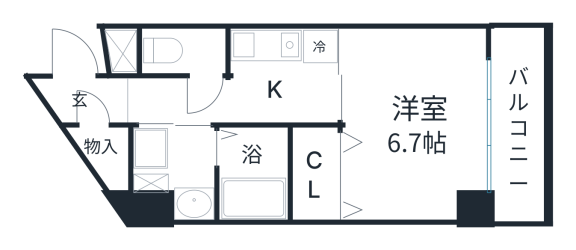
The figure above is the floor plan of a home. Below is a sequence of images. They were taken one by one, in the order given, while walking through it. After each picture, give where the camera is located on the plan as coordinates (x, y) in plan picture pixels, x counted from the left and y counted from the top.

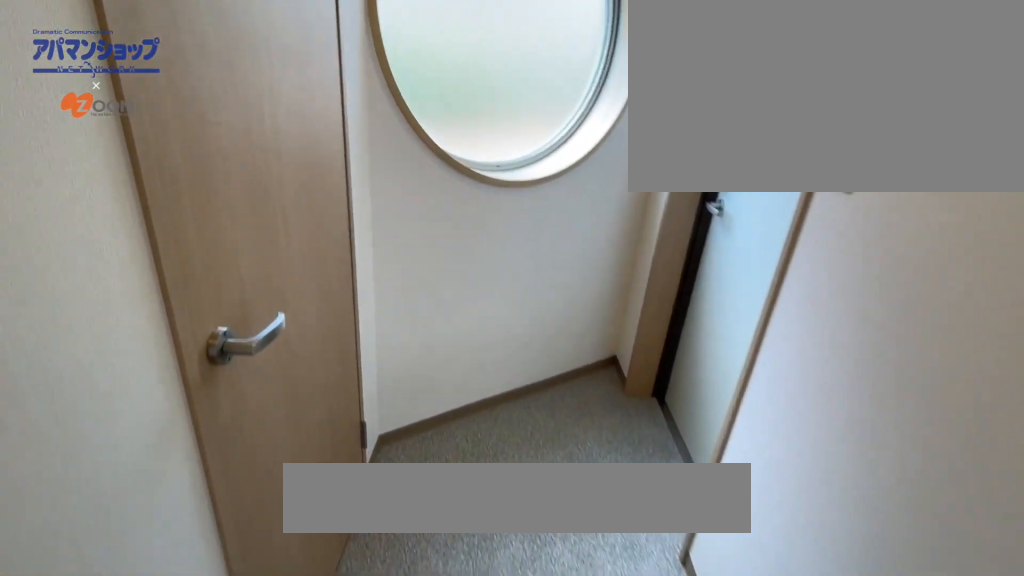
(133, 98)
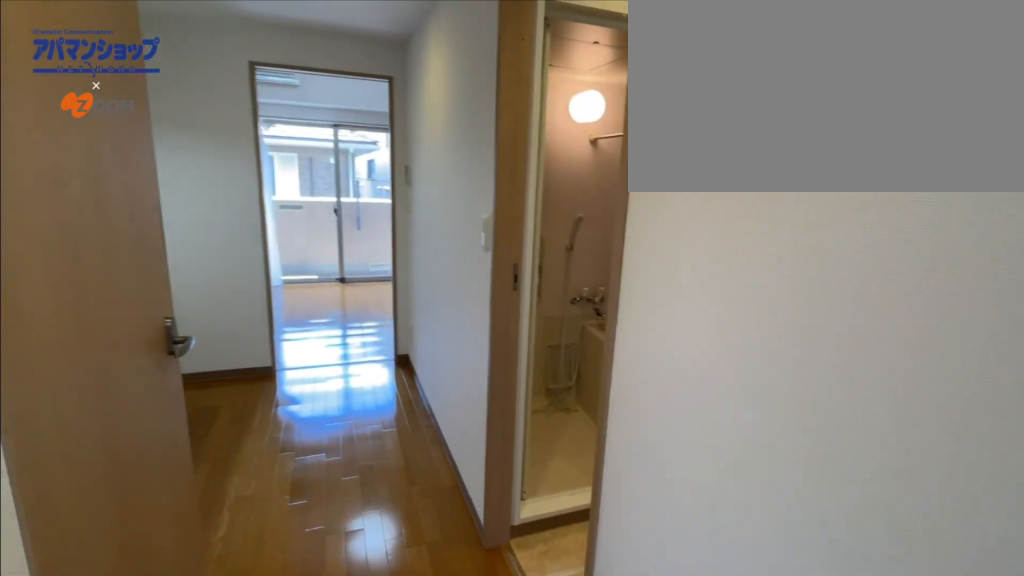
(90, 79)
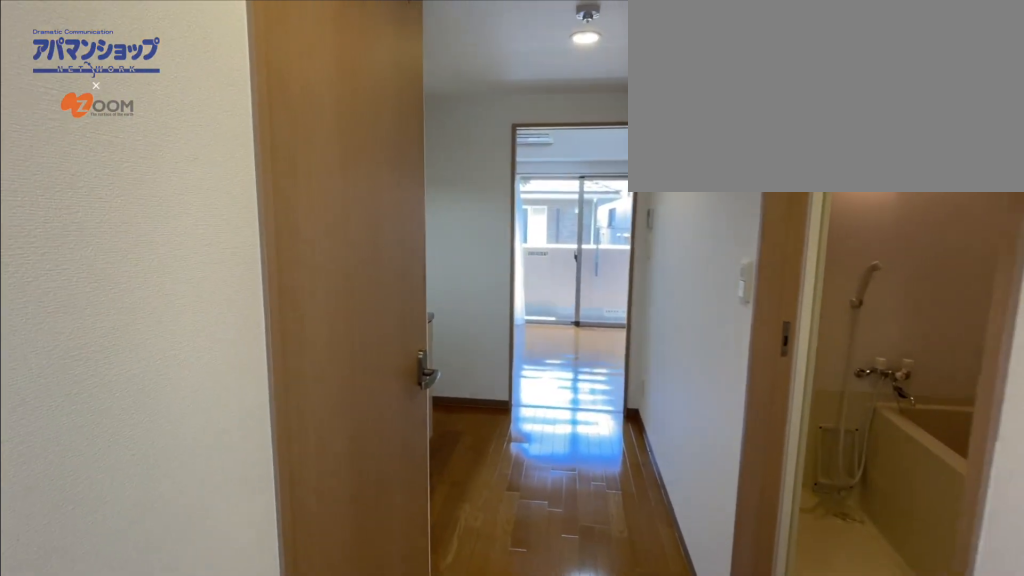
(90, 79)
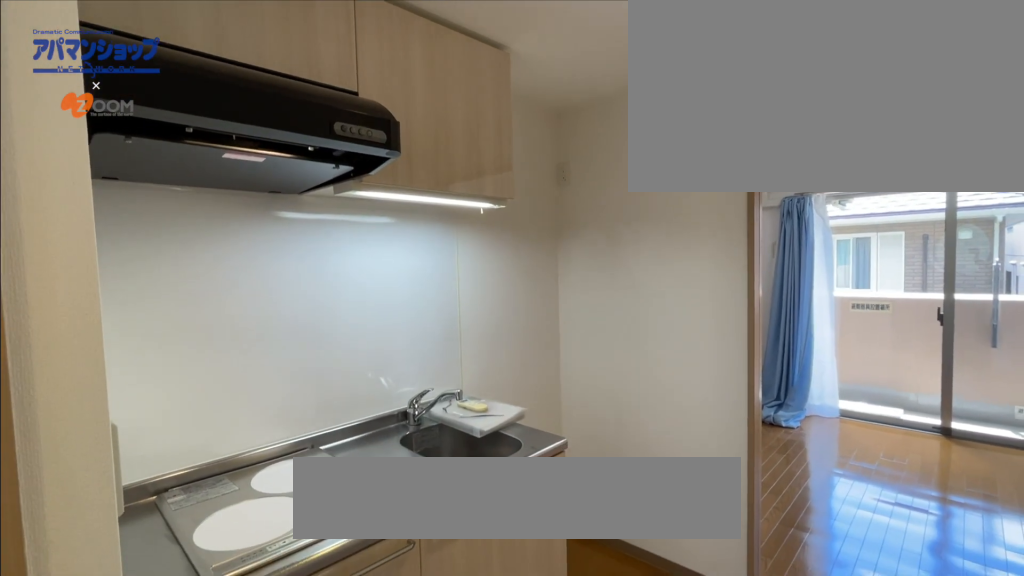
(231, 98)
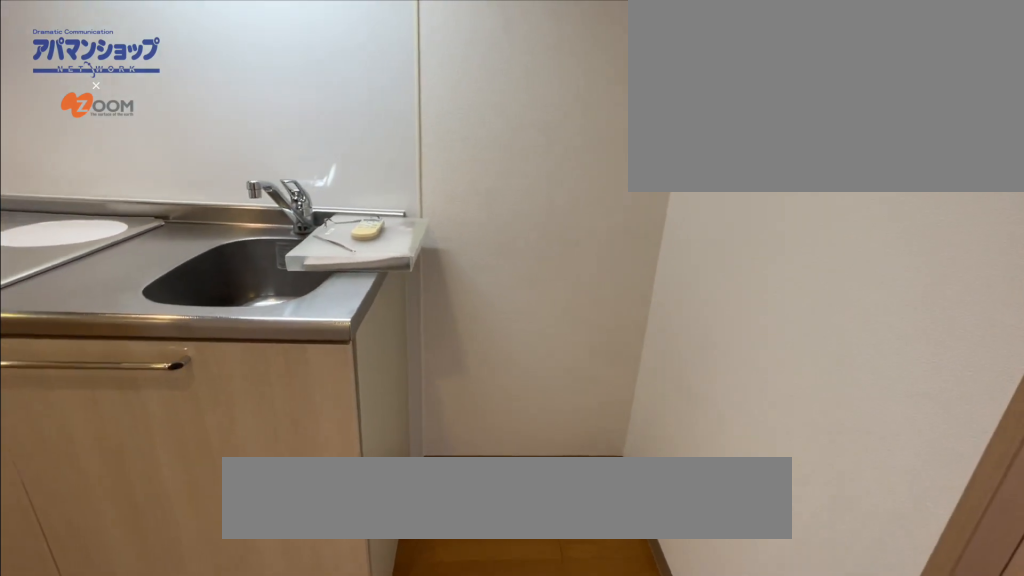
(231, 98)
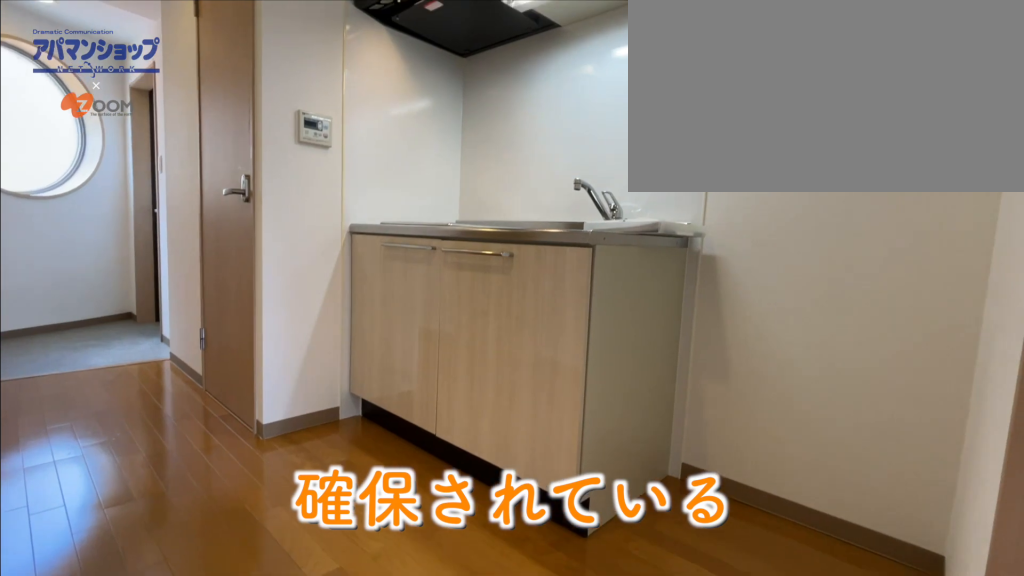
(359, 104)
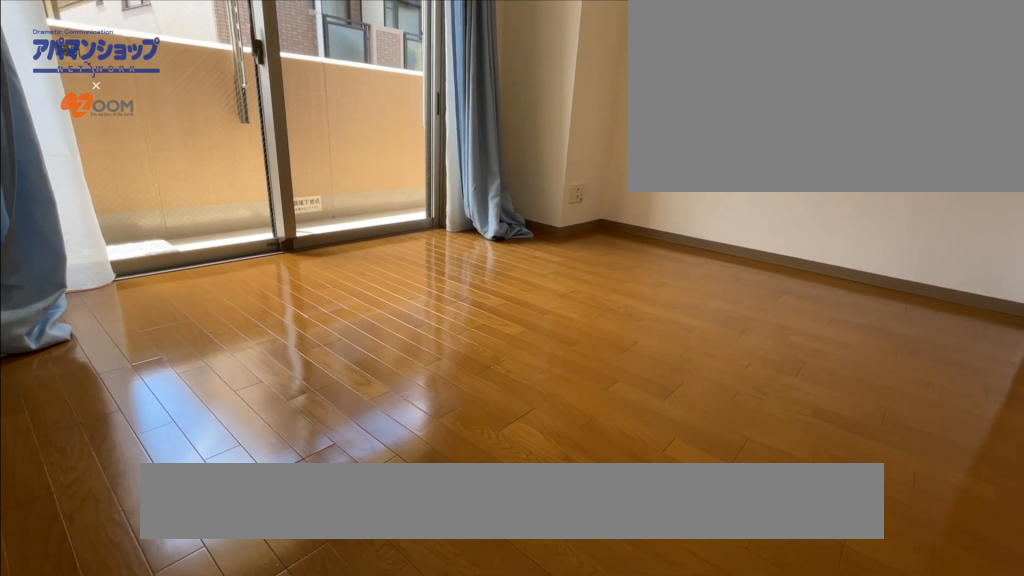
(358, 43)
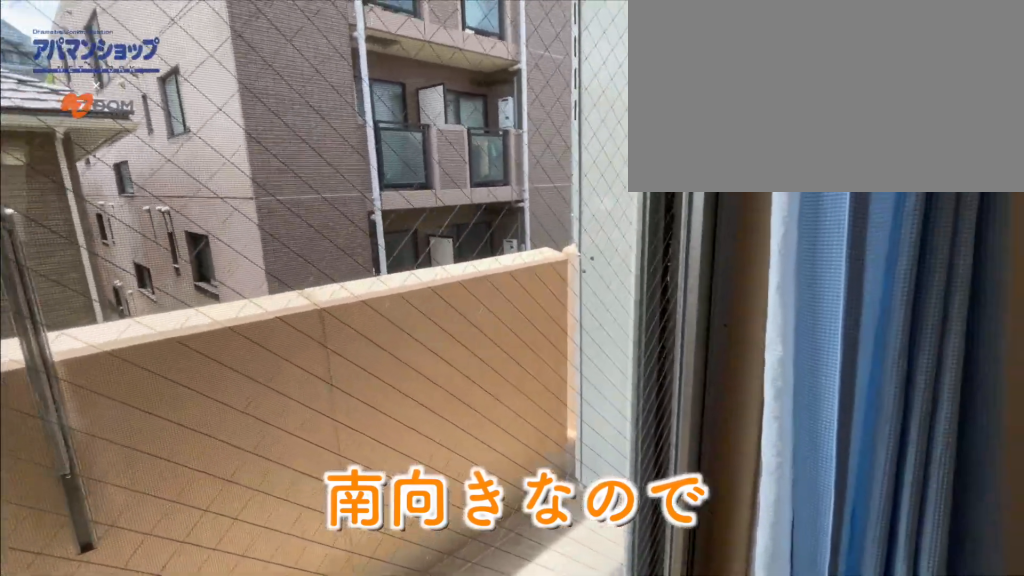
(474, 136)
